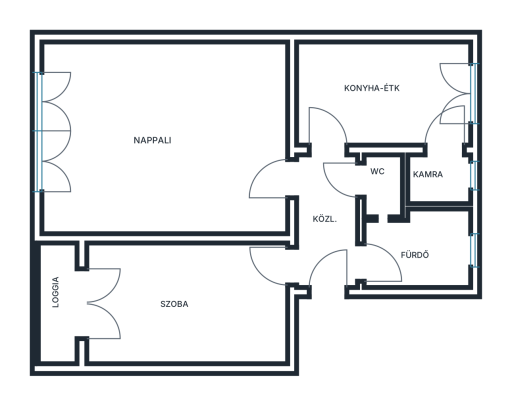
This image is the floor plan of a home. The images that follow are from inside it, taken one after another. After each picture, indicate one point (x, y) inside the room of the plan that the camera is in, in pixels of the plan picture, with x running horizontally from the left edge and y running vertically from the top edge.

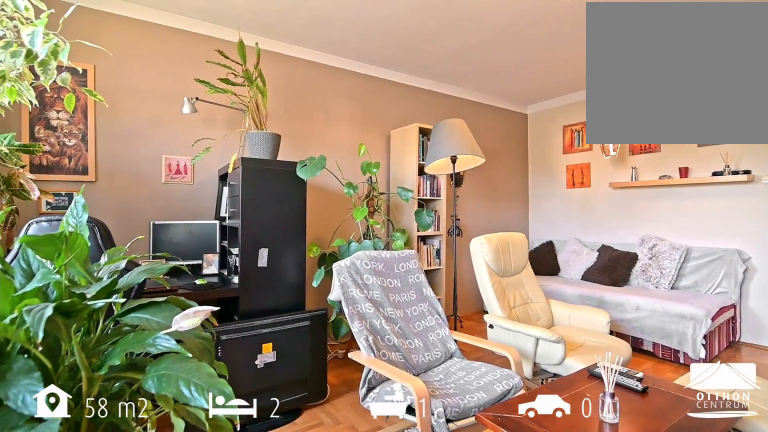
(166, 137)
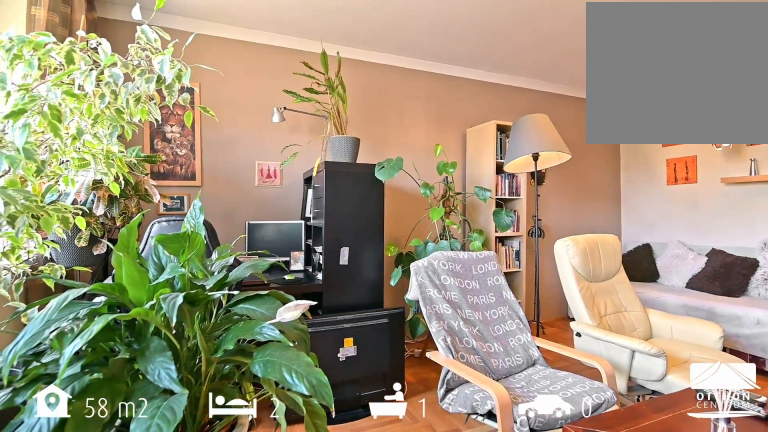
(166, 137)
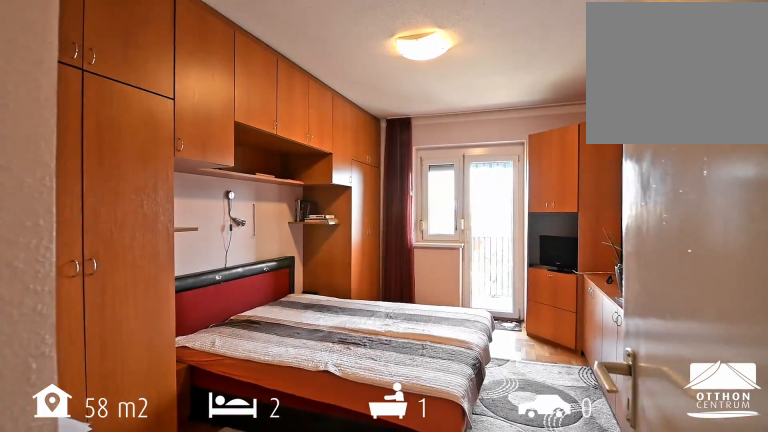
(188, 304)
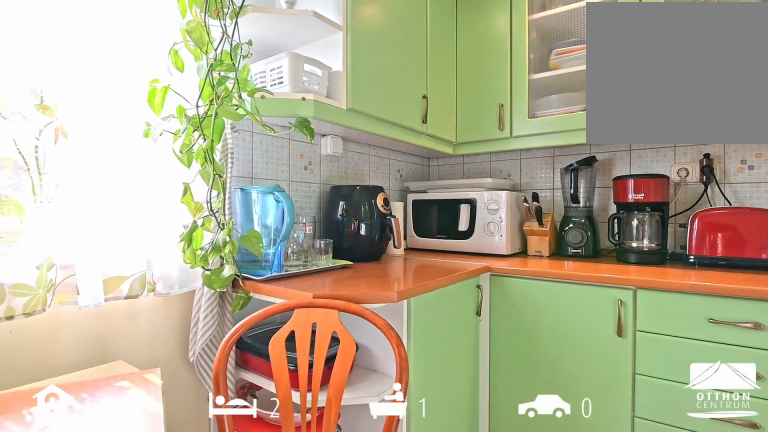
(384, 93)
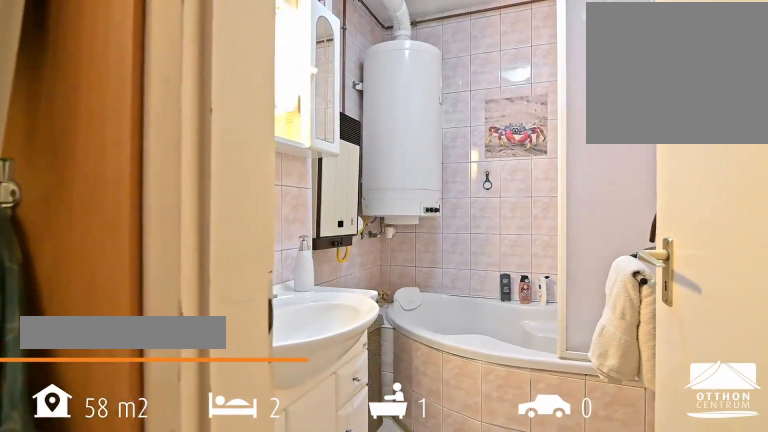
(420, 252)
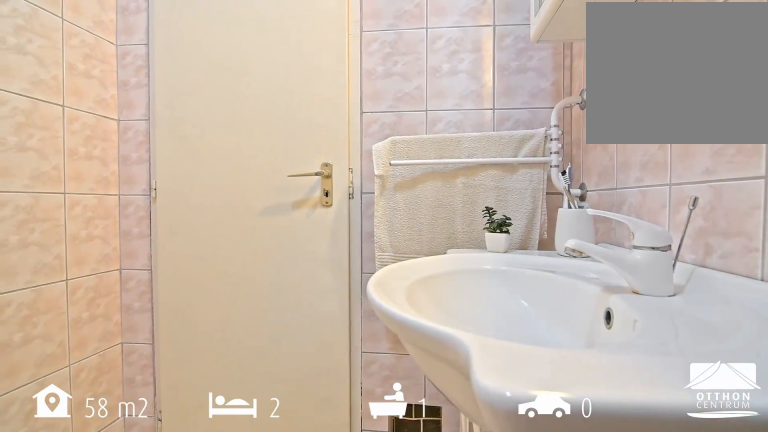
(420, 252)
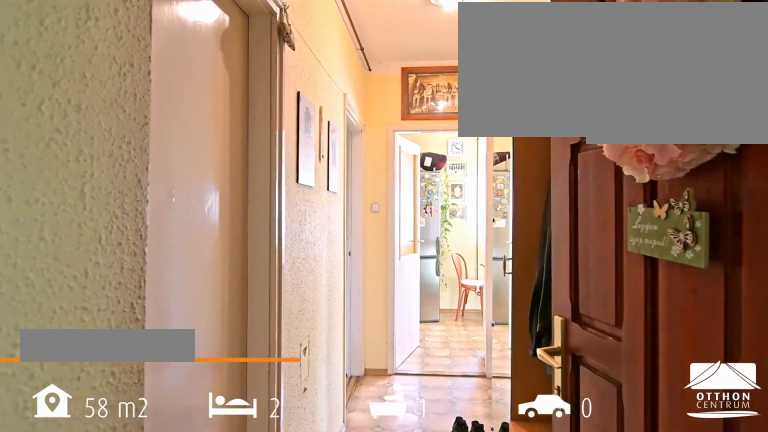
(327, 221)
